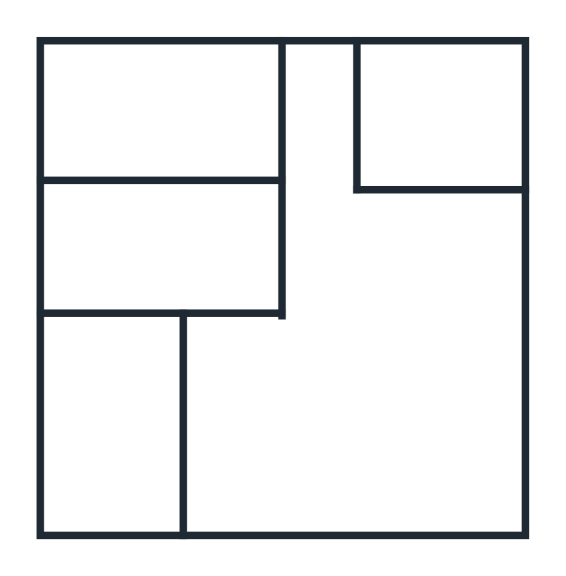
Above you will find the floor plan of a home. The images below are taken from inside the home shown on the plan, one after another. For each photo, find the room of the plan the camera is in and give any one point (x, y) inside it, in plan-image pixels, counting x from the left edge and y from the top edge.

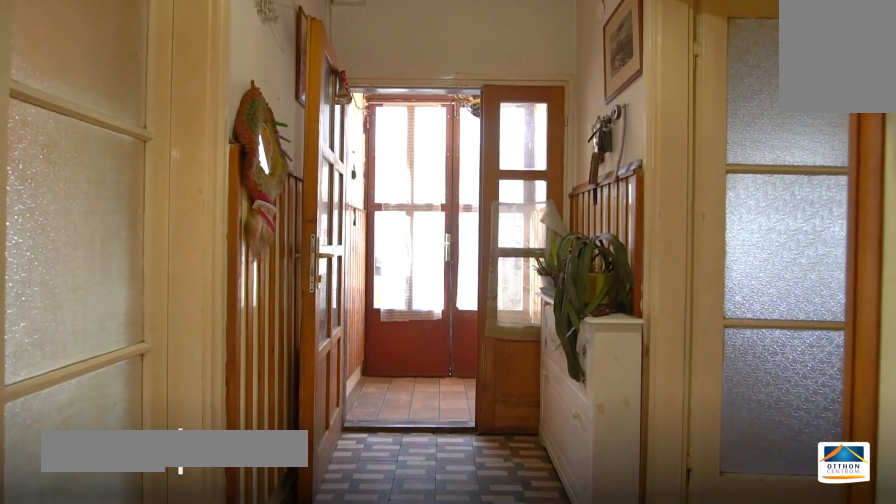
(327, 266)
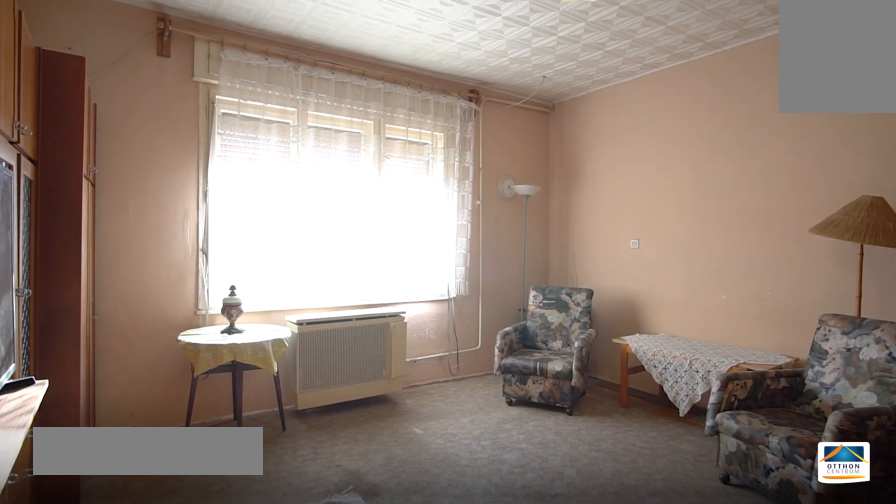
(150, 245)
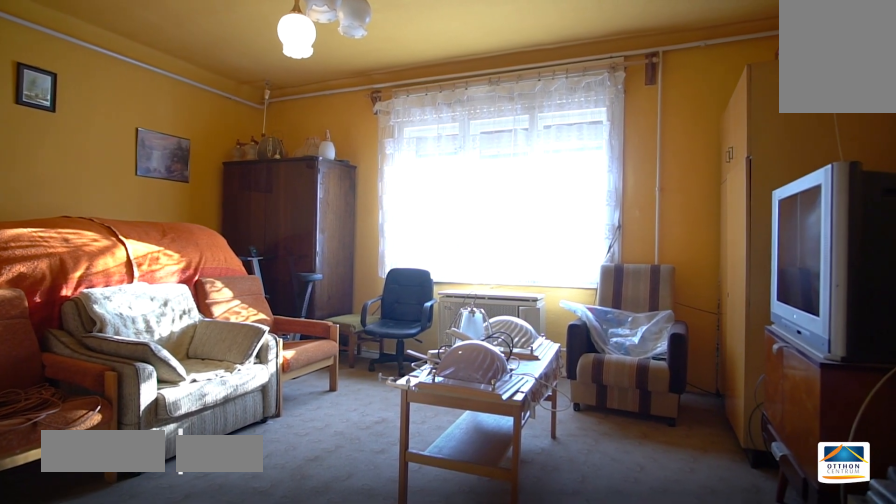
(164, 116)
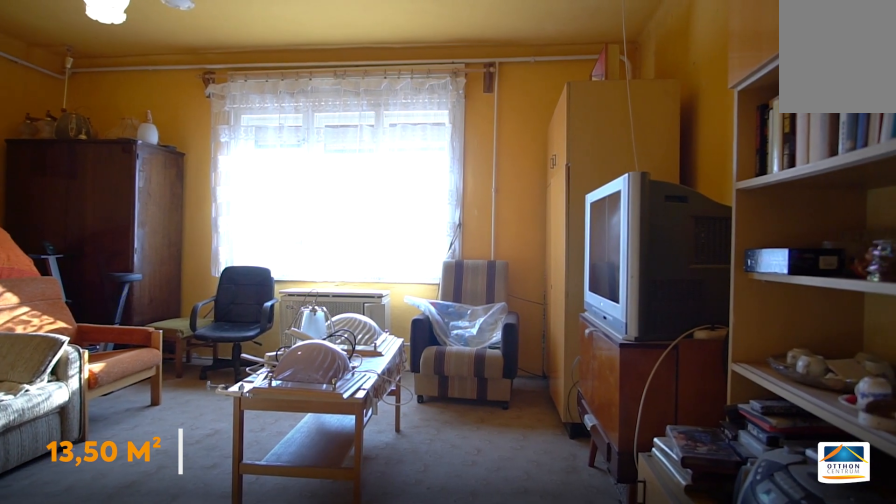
(164, 116)
